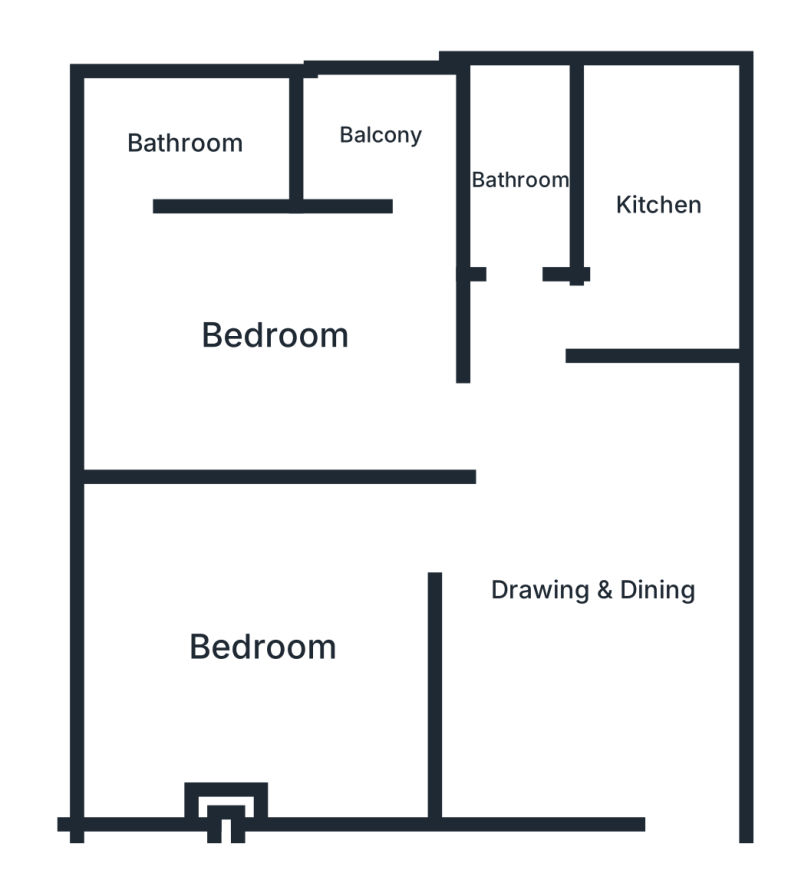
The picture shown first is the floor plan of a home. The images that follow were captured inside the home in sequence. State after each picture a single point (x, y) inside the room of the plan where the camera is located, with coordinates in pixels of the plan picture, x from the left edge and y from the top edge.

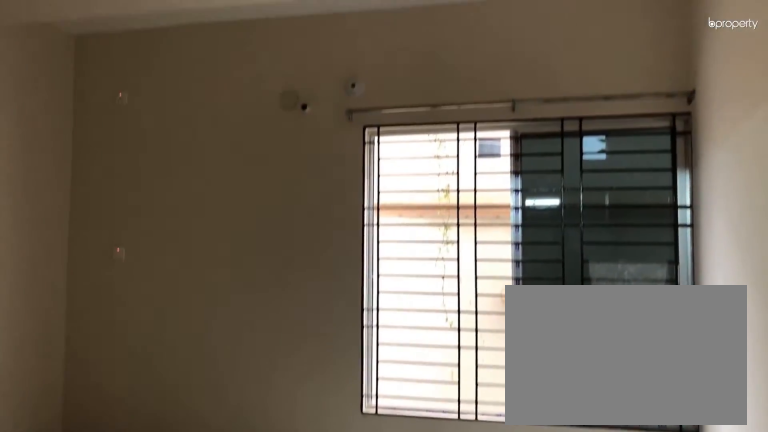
(260, 646)
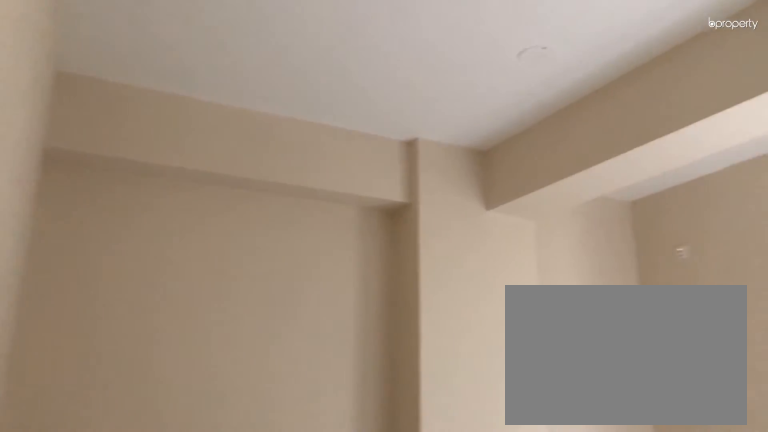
(260, 646)
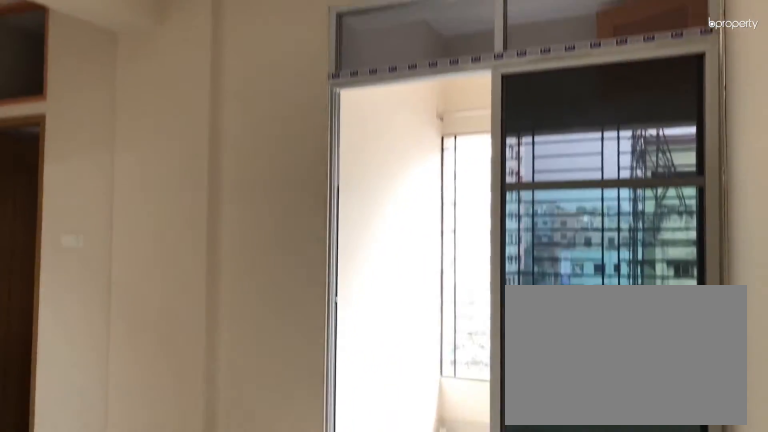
(277, 329)
